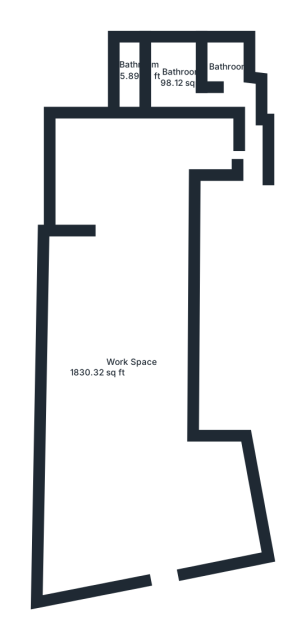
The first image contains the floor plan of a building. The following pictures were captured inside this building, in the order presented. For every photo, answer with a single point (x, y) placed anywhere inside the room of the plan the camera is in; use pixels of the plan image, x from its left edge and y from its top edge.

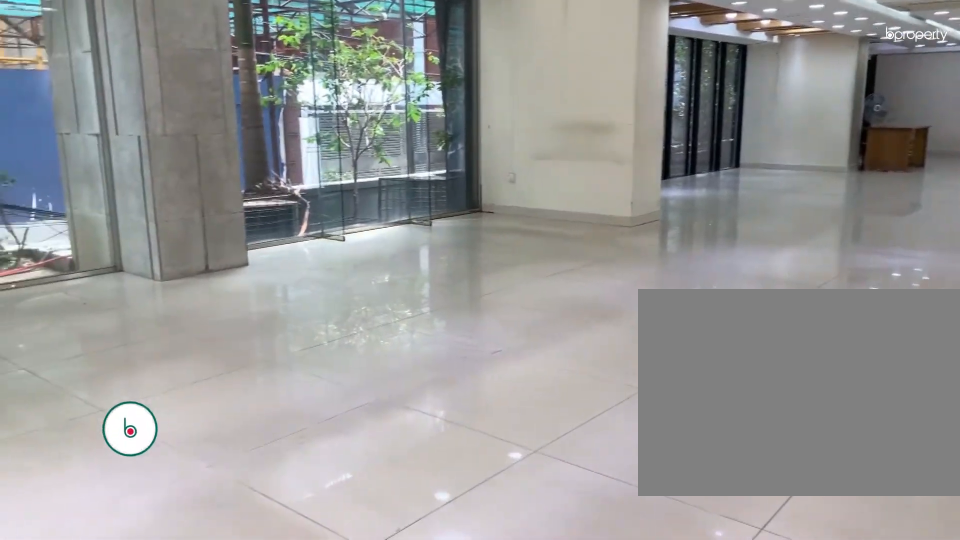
(123, 495)
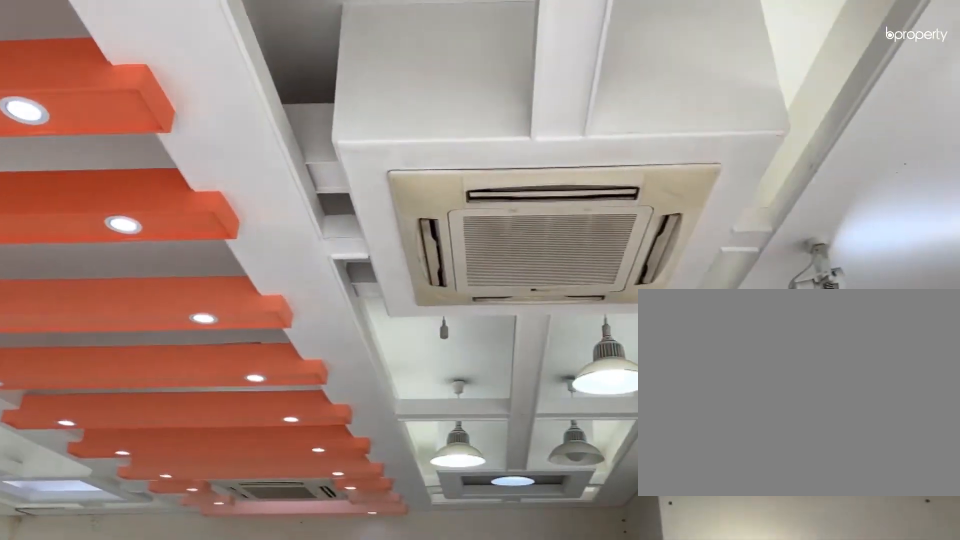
(124, 459)
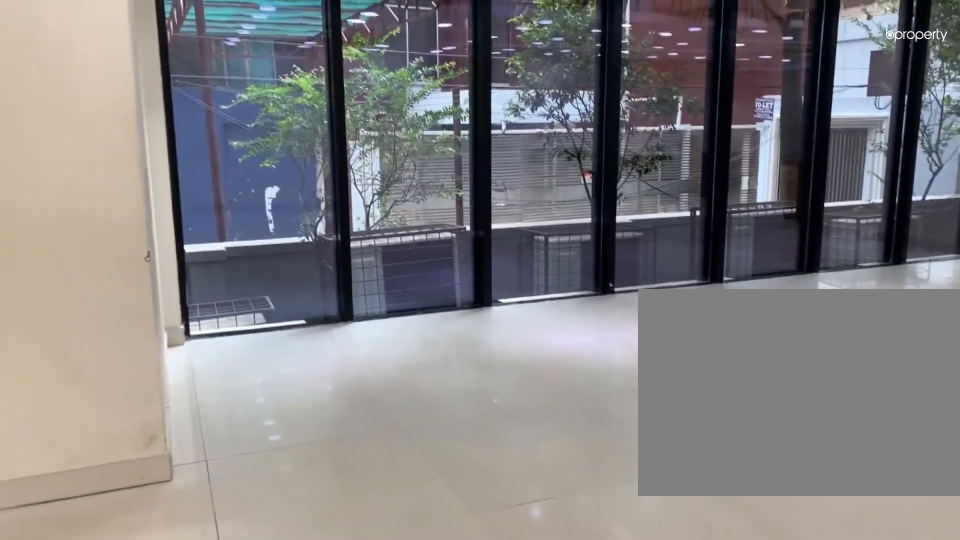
(118, 342)
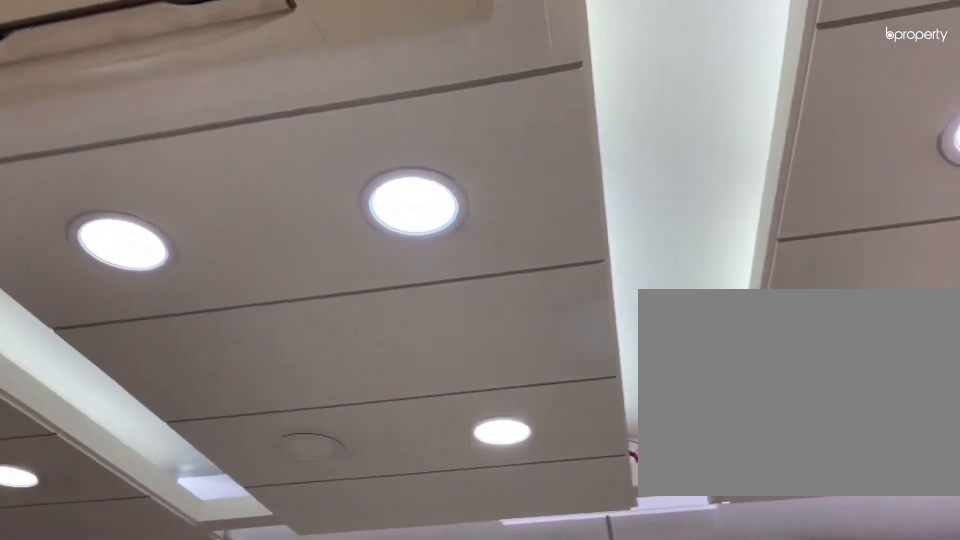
(148, 157)
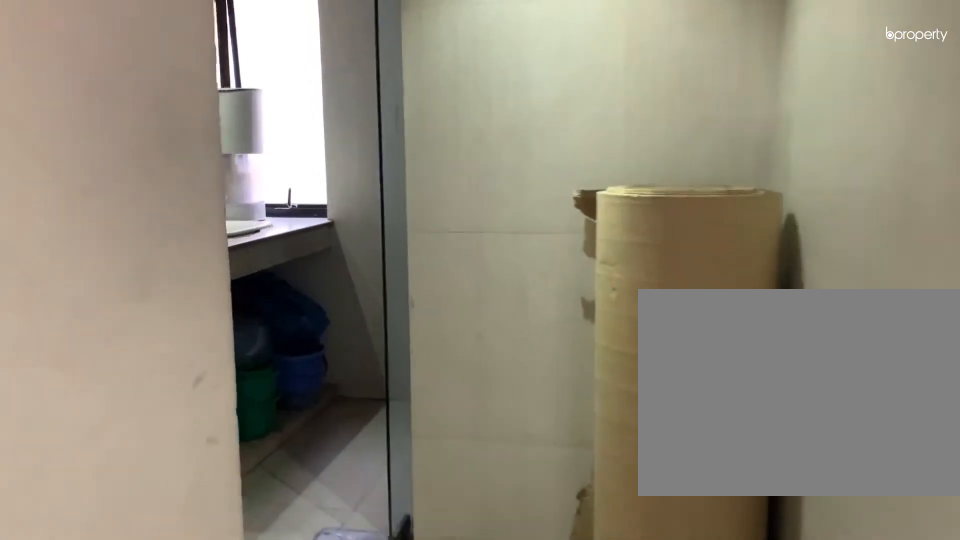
(171, 76)
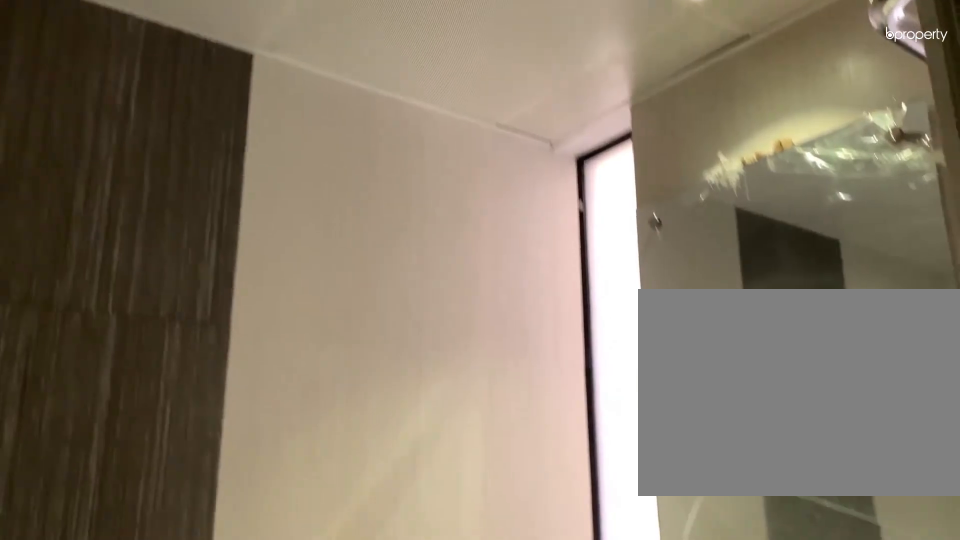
(171, 76)
